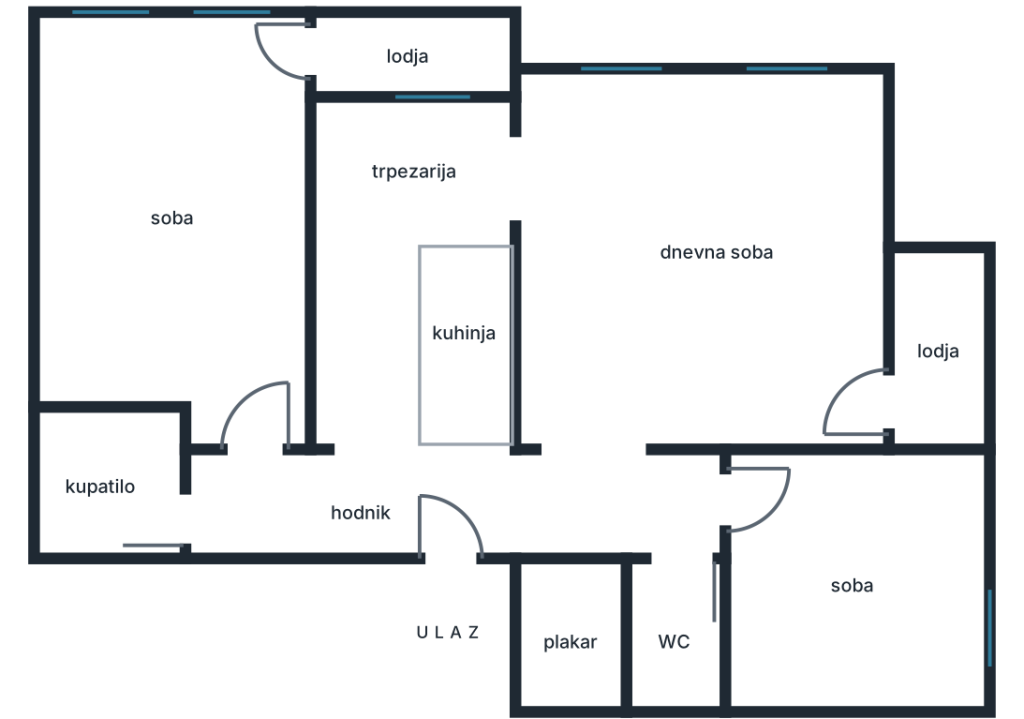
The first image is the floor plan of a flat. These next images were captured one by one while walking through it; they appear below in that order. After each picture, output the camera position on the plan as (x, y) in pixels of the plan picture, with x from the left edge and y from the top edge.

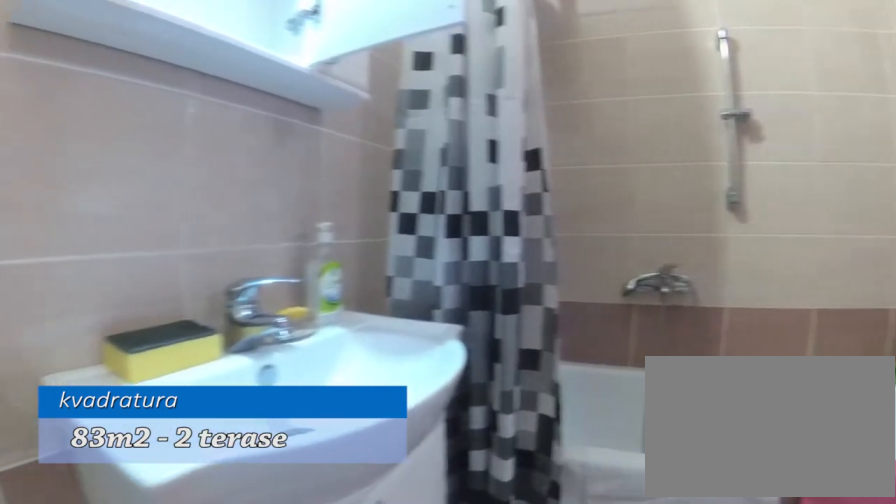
(80, 523)
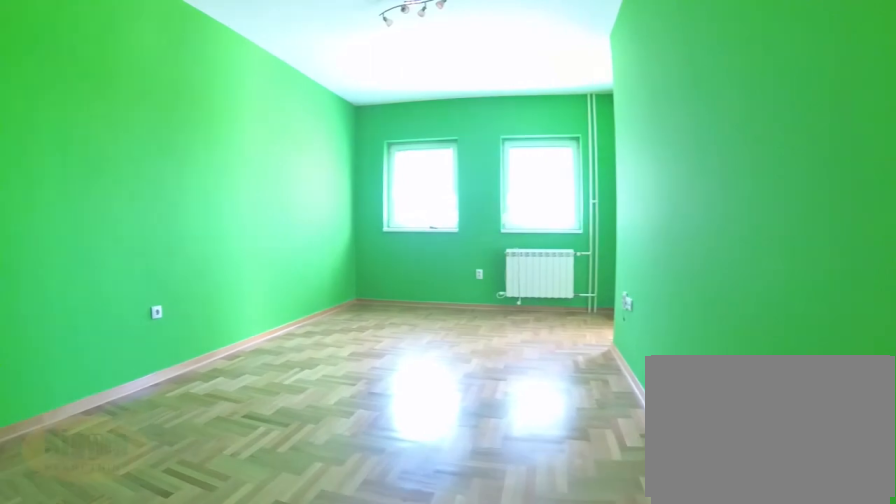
(262, 467)
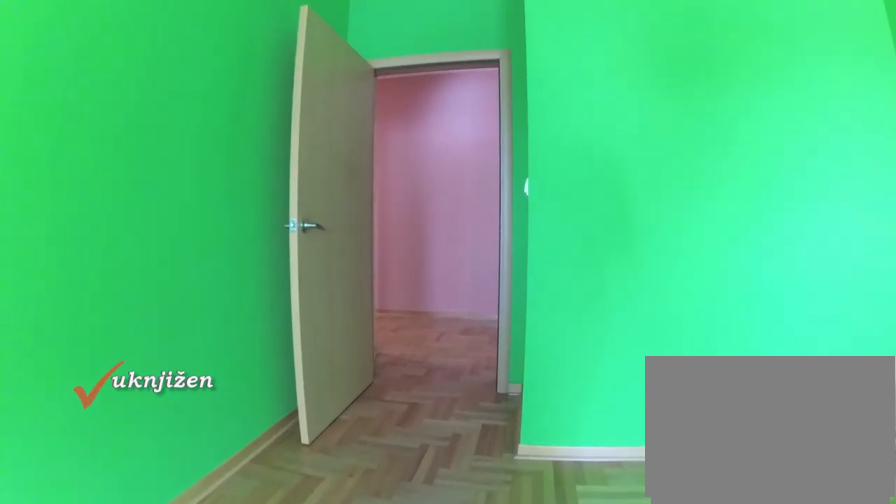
(190, 267)
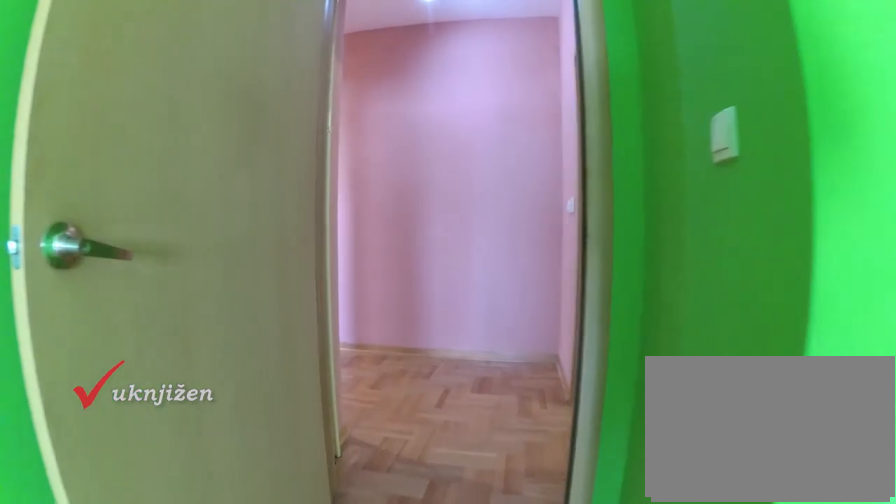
(253, 374)
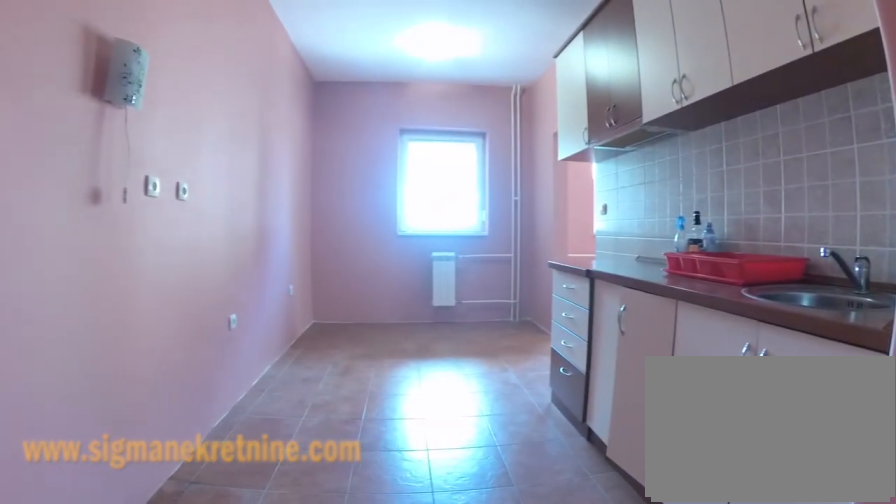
(360, 494)
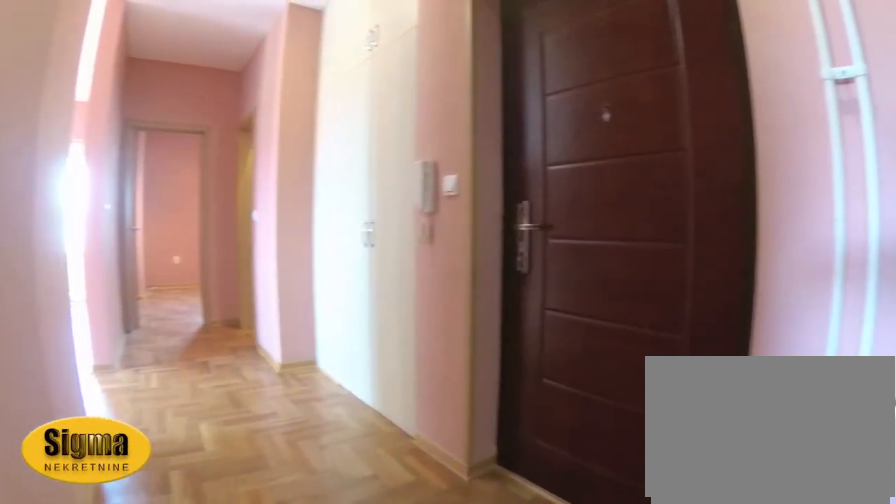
(348, 475)
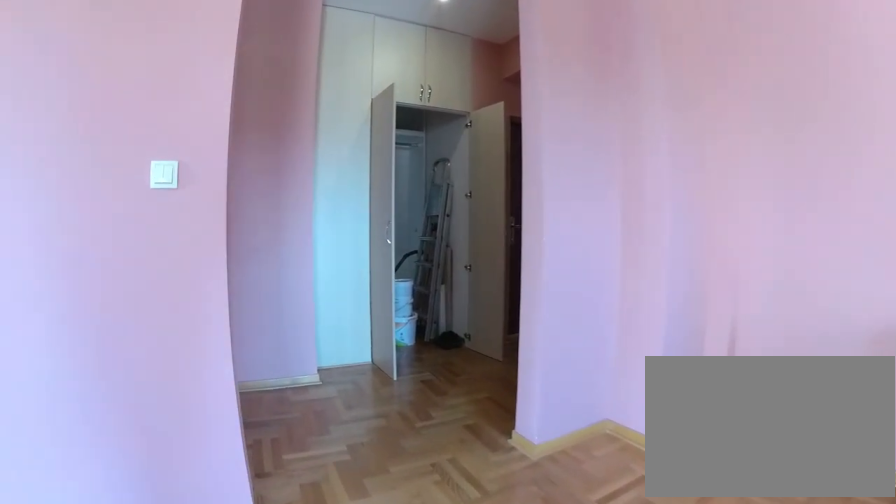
(617, 348)
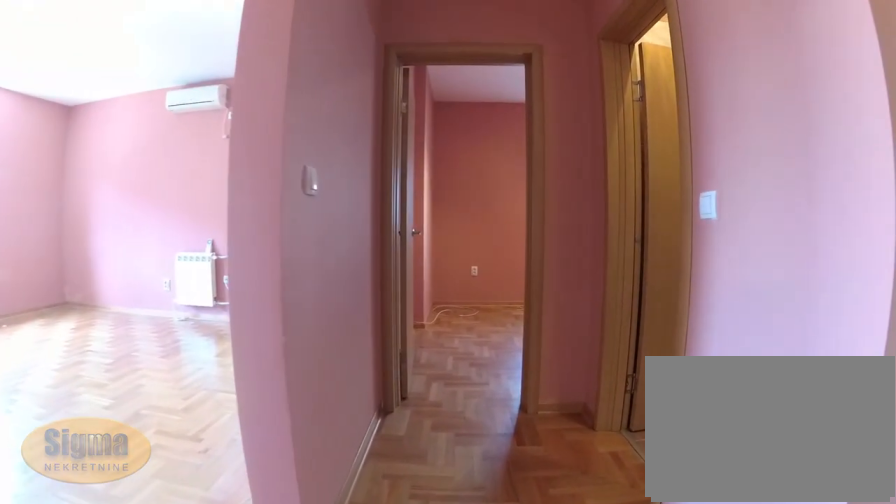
(560, 506)
